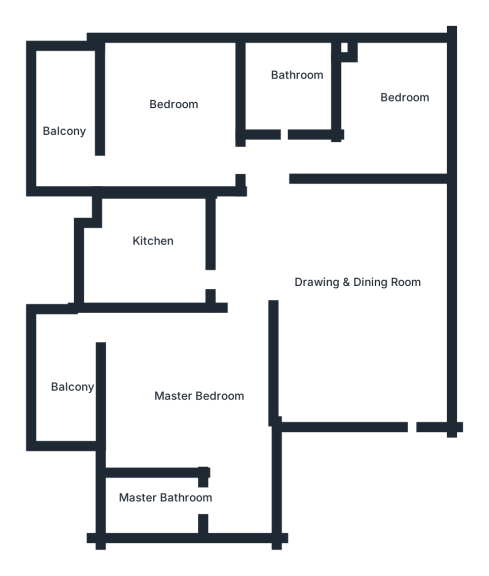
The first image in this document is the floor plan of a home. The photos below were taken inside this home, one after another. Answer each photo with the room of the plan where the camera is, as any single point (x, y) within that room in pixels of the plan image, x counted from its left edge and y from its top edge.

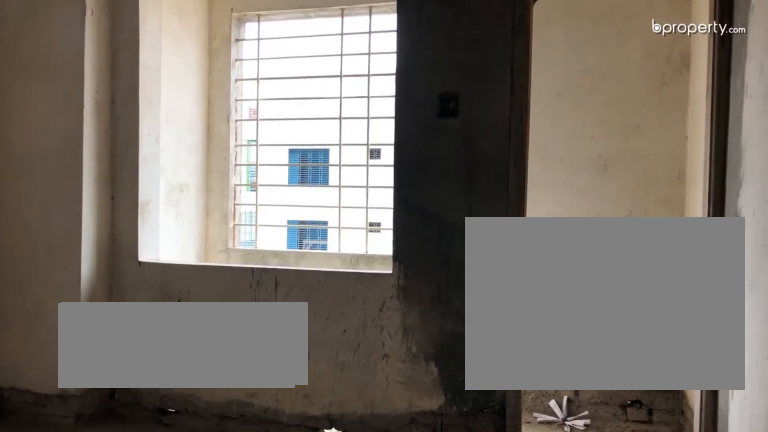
(207, 389)
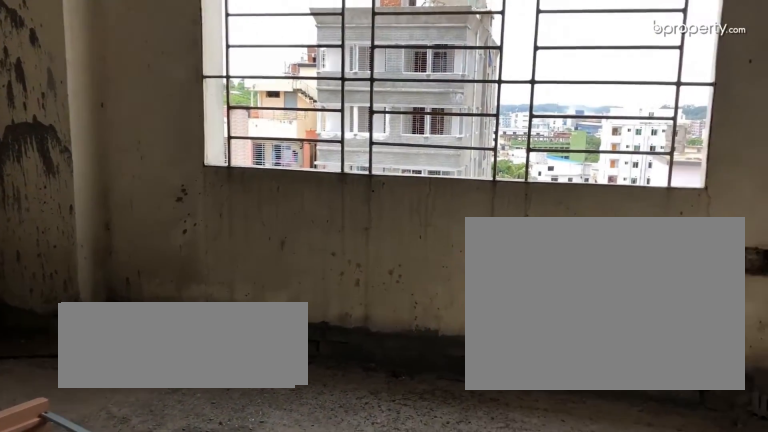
(175, 130)
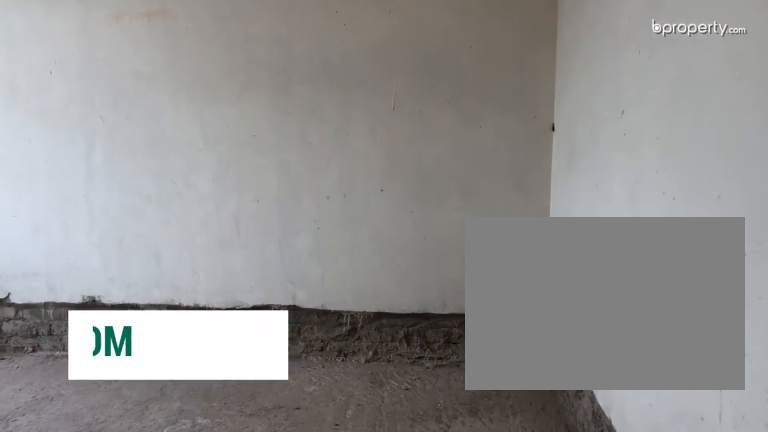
(397, 115)
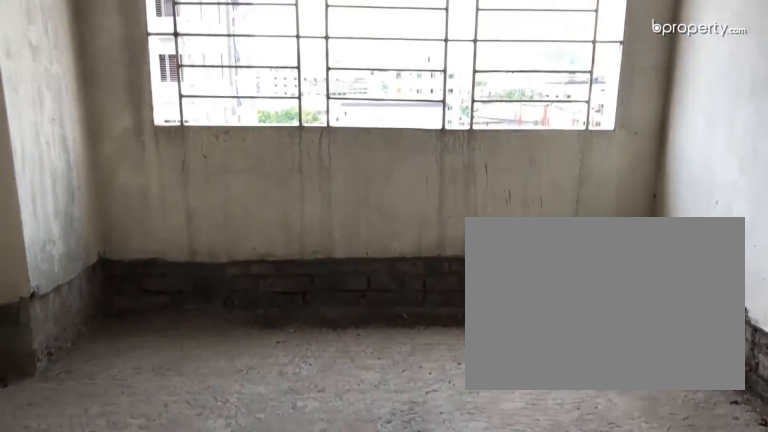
(397, 115)
